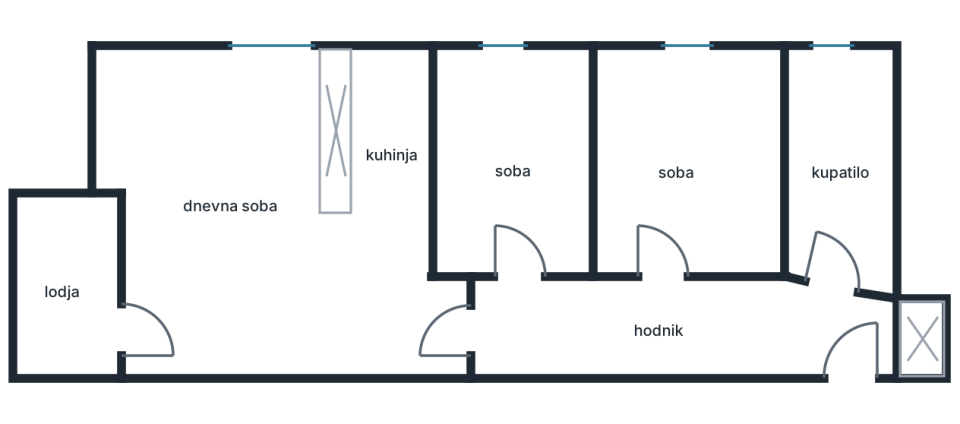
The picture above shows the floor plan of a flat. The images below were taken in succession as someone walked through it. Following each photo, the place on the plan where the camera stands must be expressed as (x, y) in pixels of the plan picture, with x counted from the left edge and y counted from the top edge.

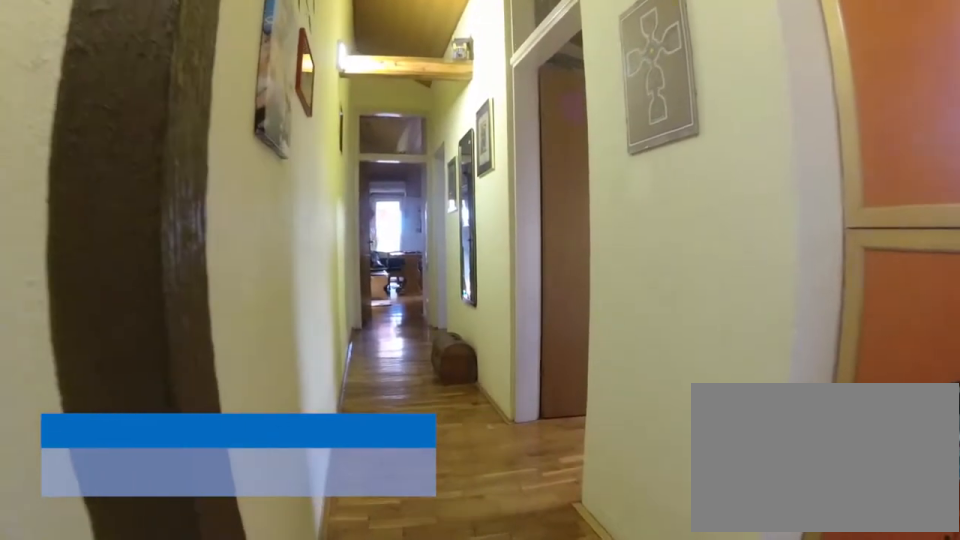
(862, 326)
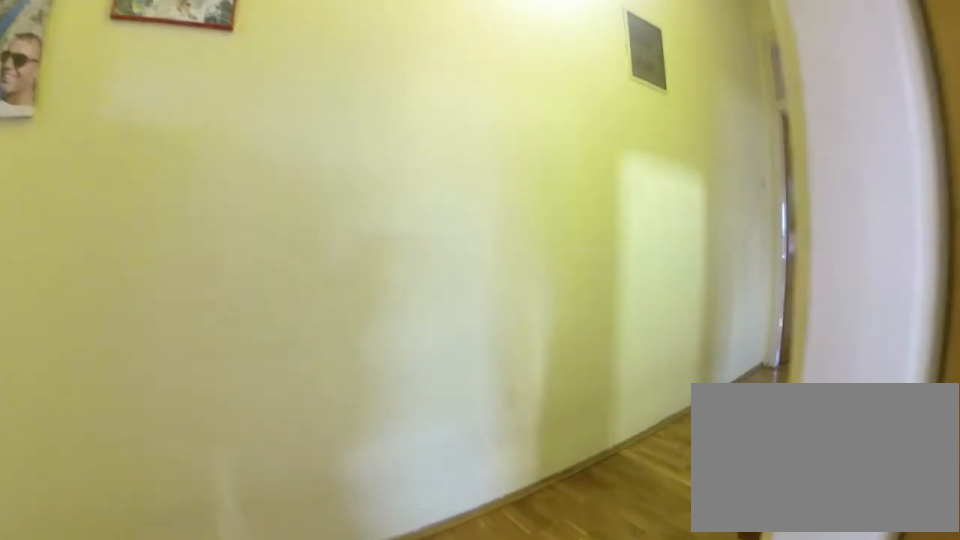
(679, 250)
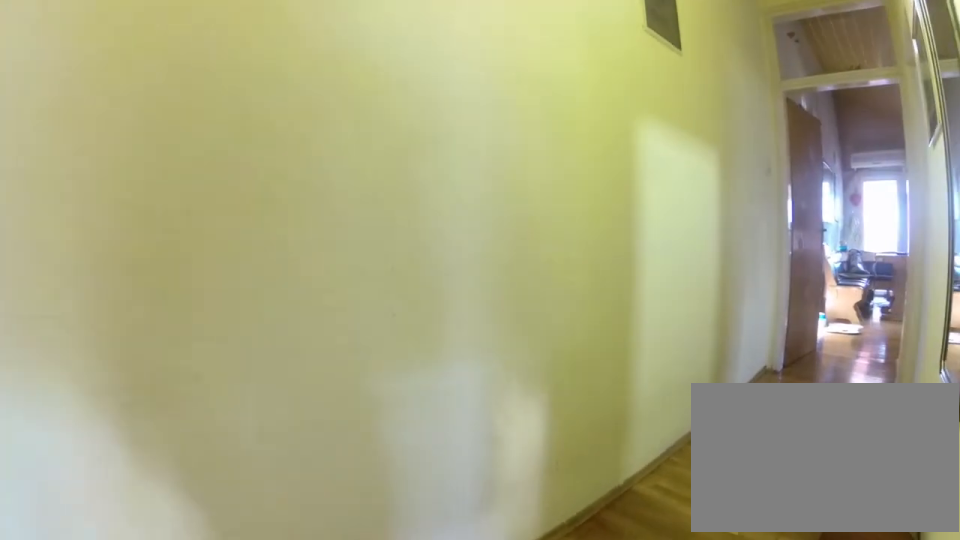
(673, 279)
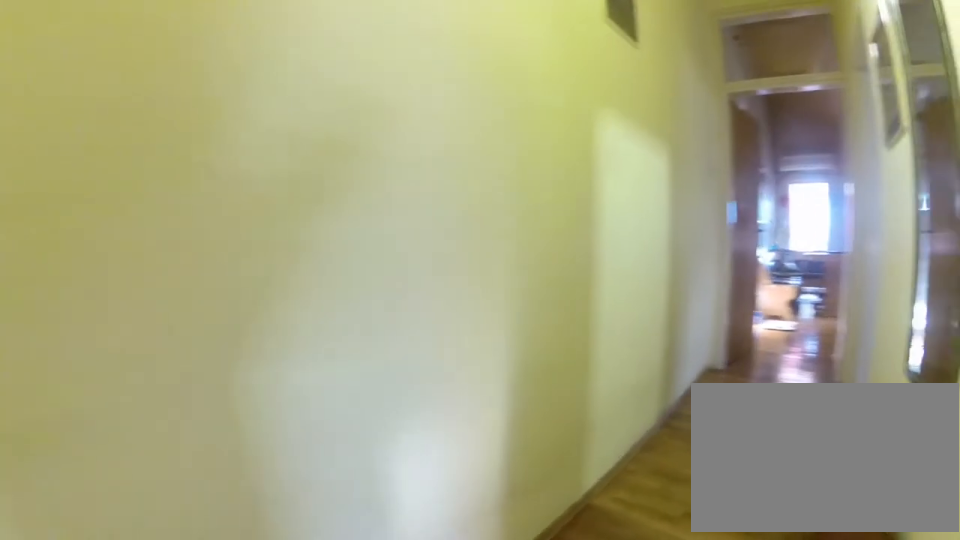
(672, 288)
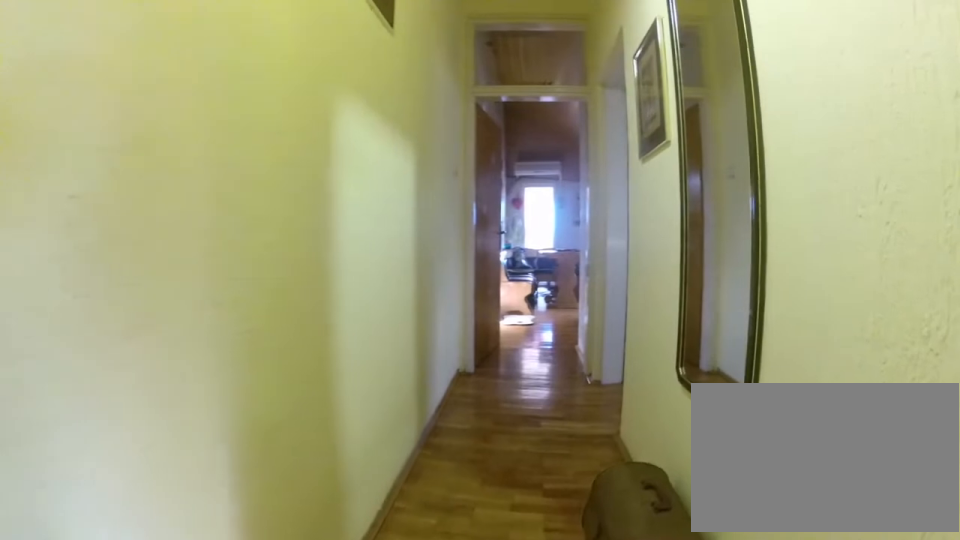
(661, 314)
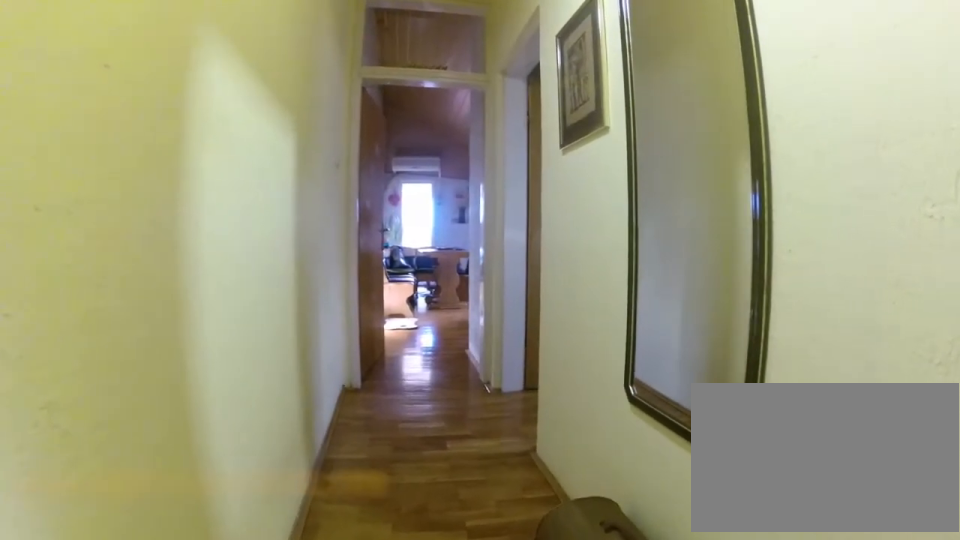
(643, 317)
